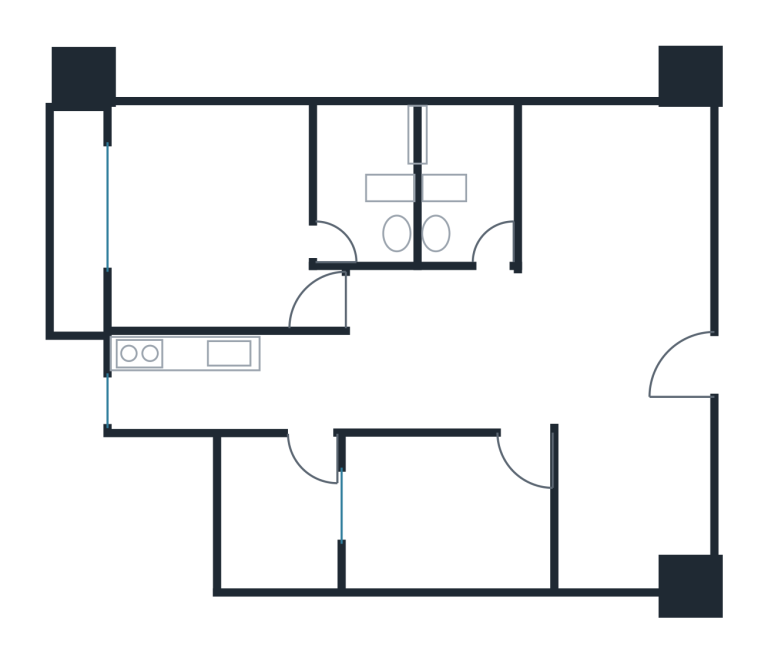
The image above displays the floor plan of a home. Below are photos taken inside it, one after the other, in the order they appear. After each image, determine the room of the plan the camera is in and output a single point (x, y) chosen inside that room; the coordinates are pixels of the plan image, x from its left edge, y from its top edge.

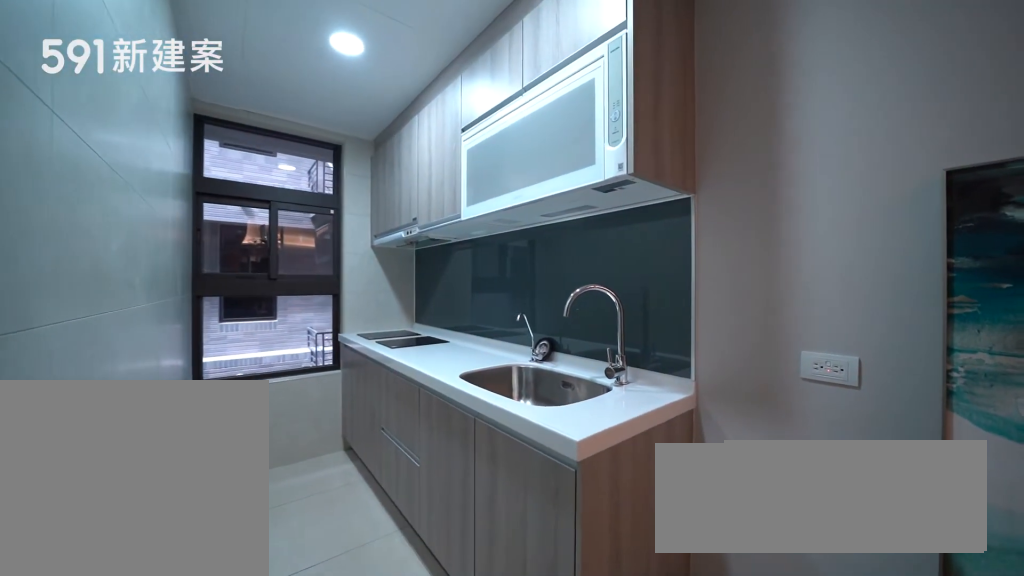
(218, 382)
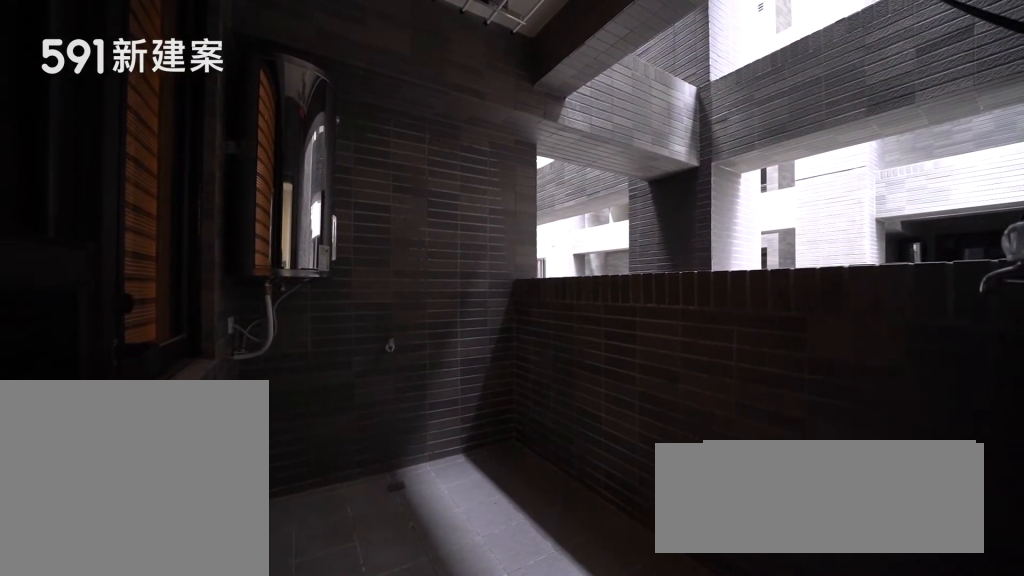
(277, 517)
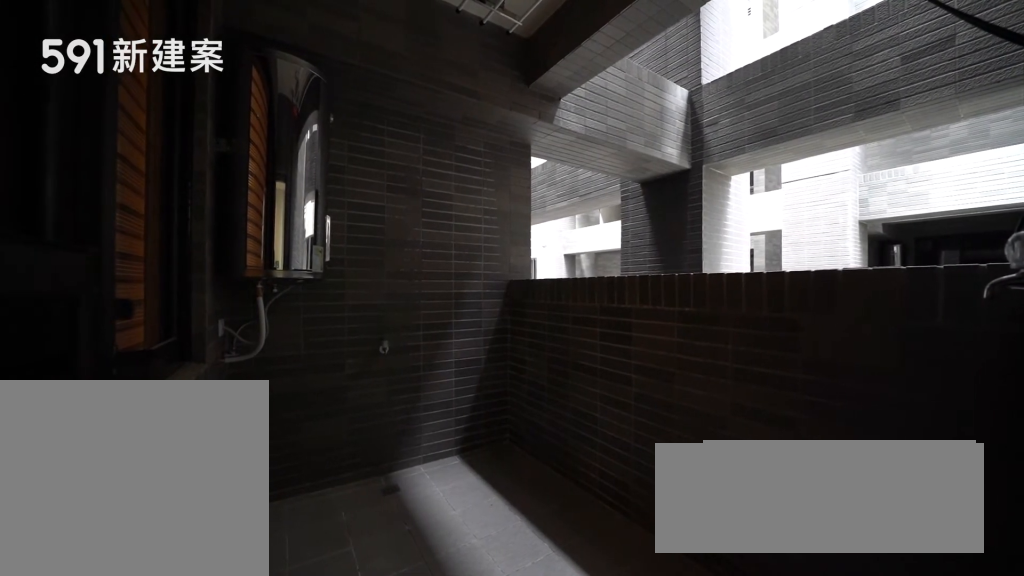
(277, 517)
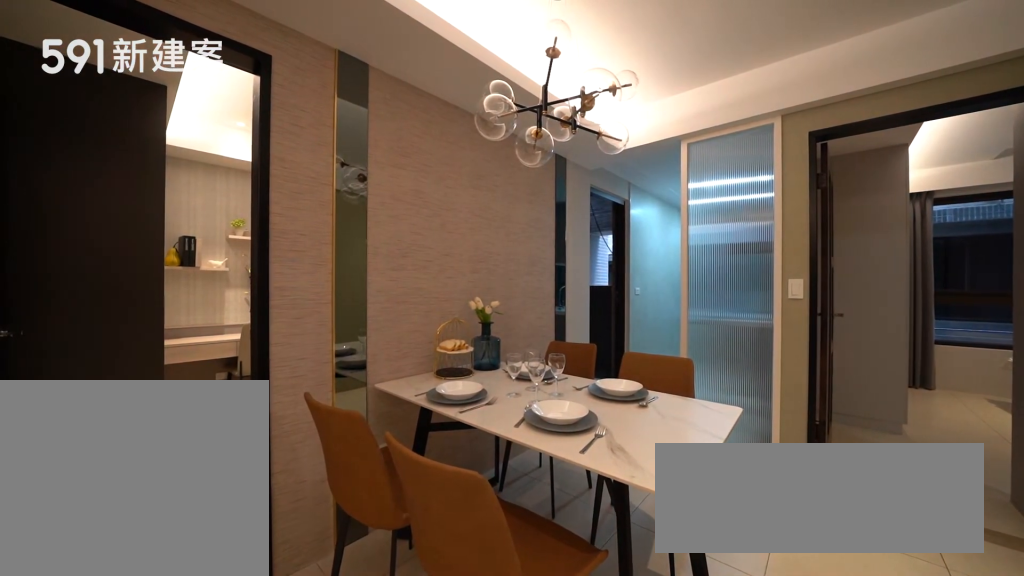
(430, 373)
